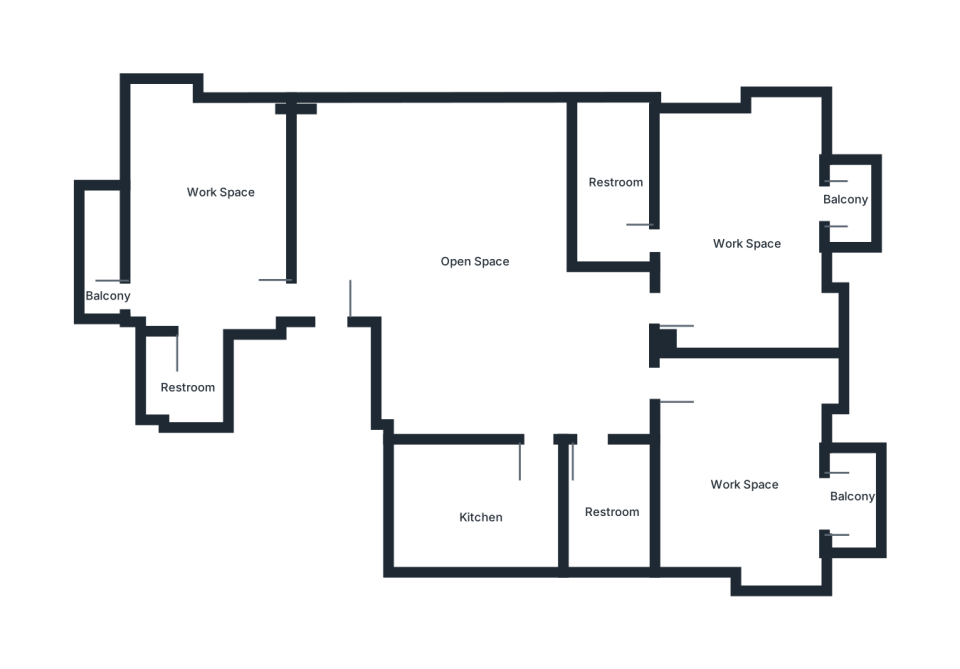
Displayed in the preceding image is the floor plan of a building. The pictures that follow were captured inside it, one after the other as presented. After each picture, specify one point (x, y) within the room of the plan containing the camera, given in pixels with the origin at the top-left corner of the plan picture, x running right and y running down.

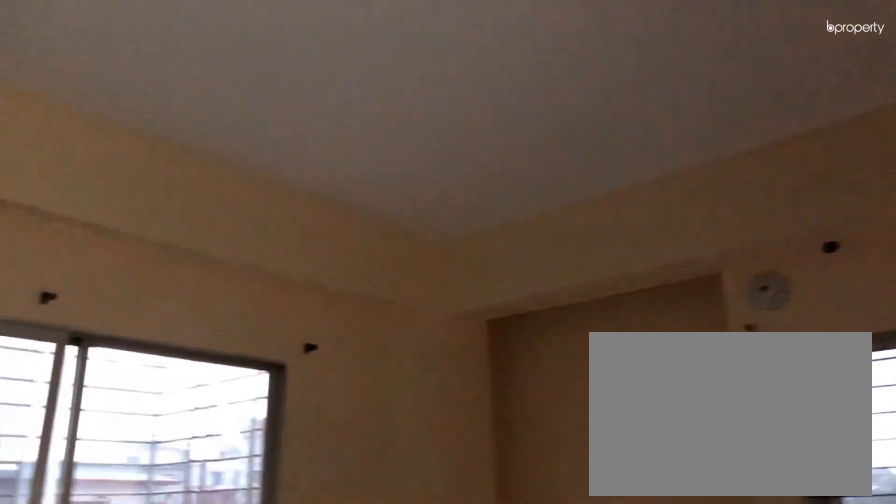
(740, 474)
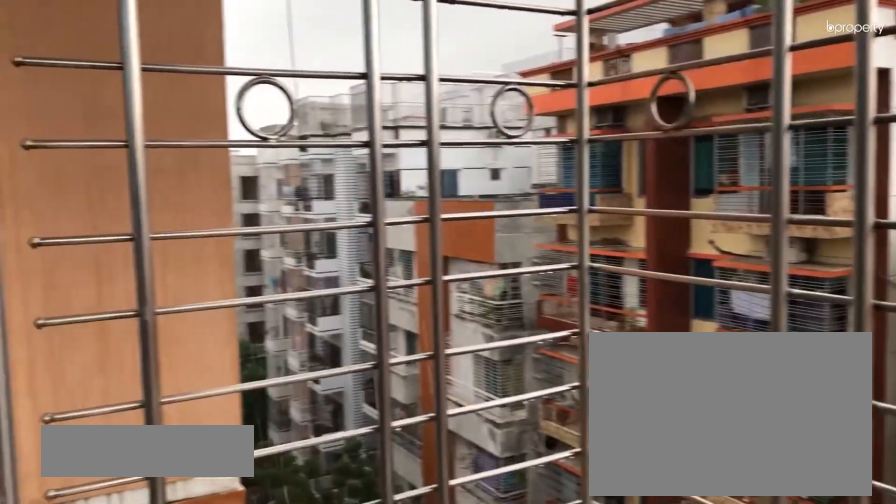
(847, 500)
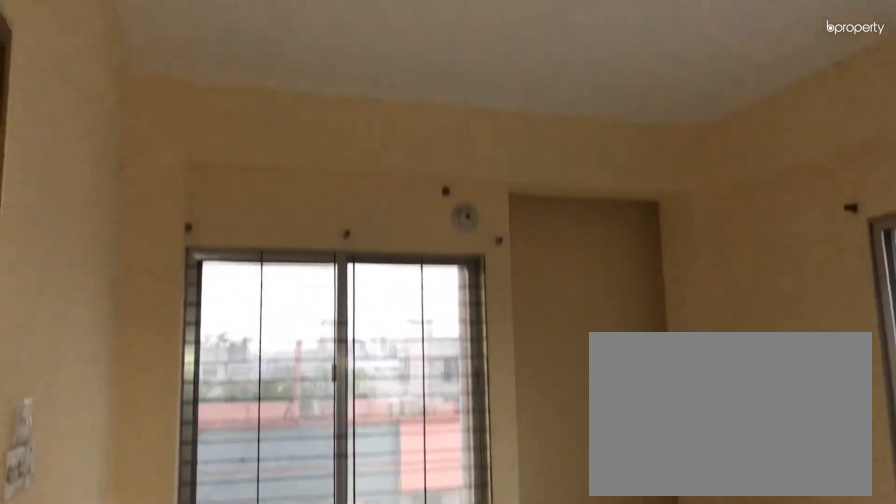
(745, 231)
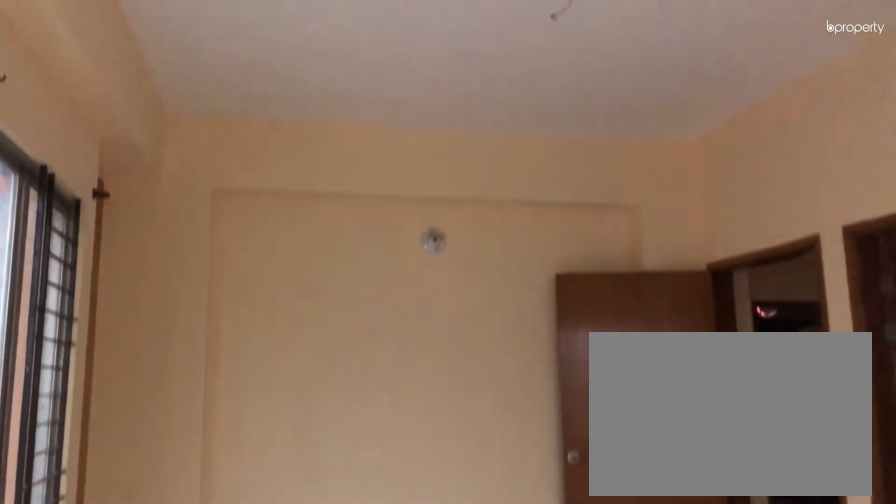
(744, 231)
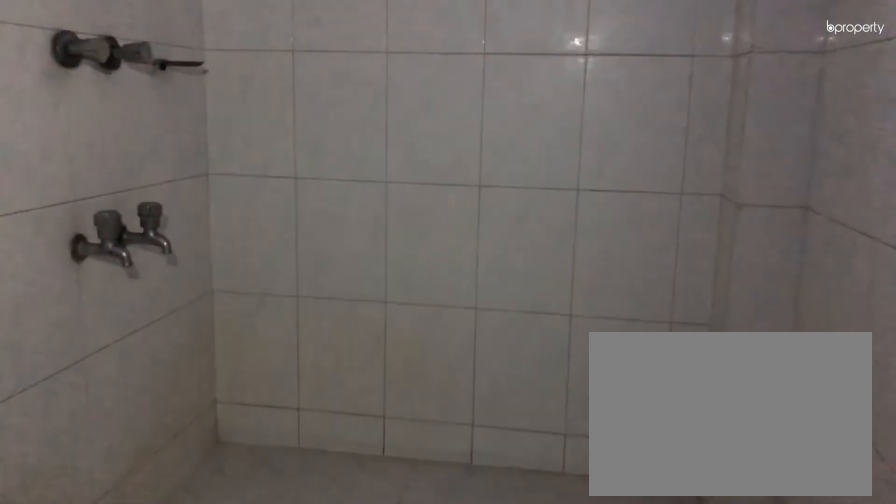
(612, 184)
